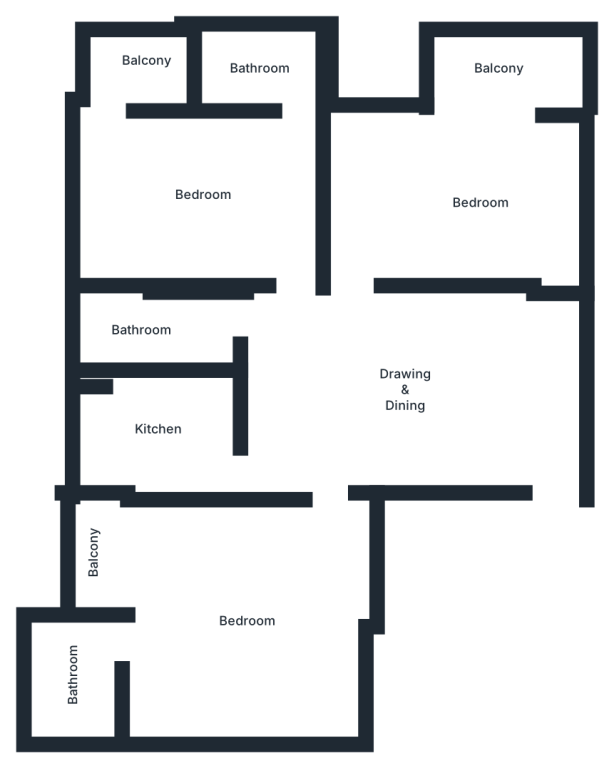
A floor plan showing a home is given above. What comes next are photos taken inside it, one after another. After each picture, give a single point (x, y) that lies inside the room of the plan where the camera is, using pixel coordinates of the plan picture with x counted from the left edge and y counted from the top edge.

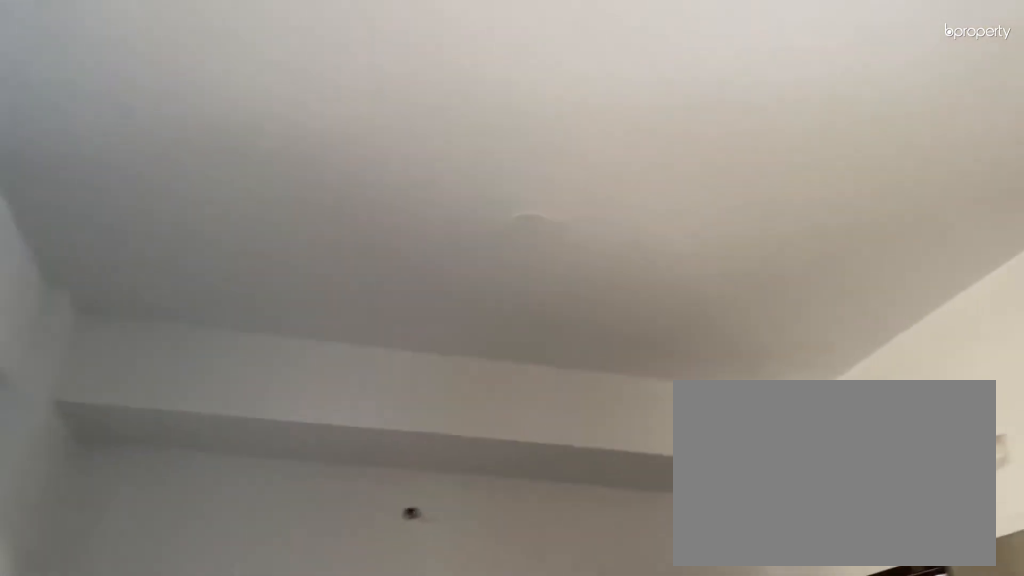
(407, 373)
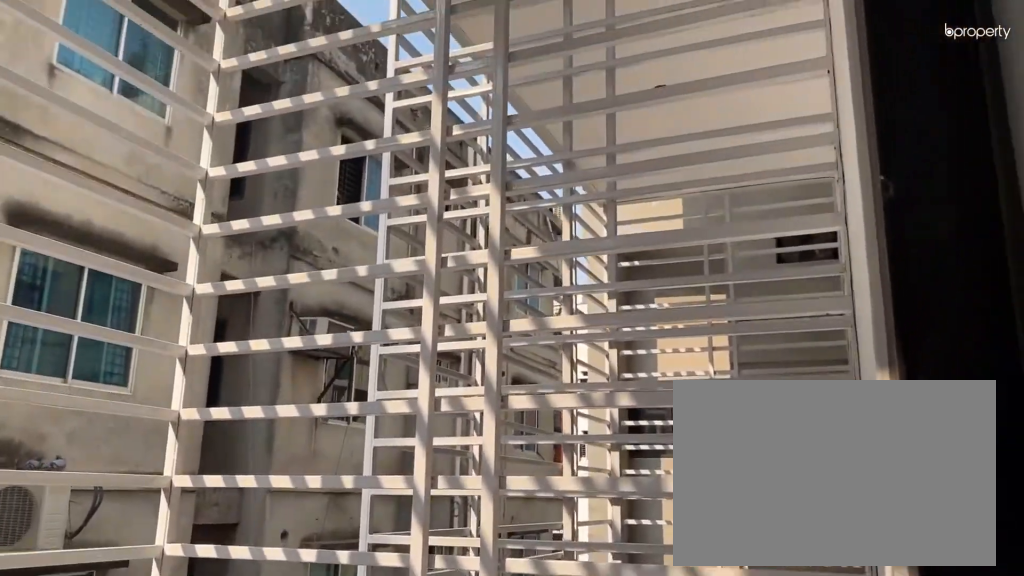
(501, 73)
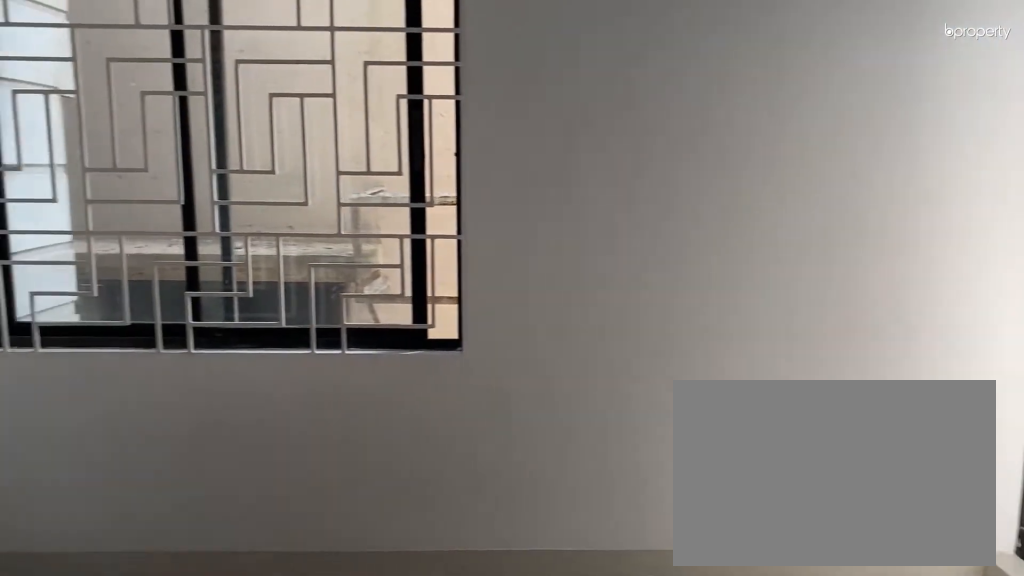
(210, 190)
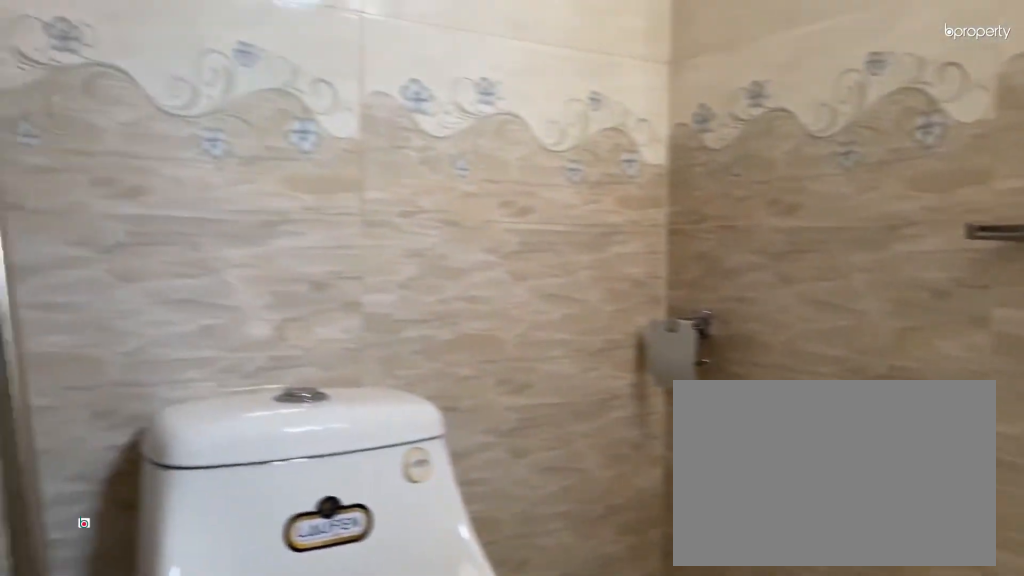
(259, 63)
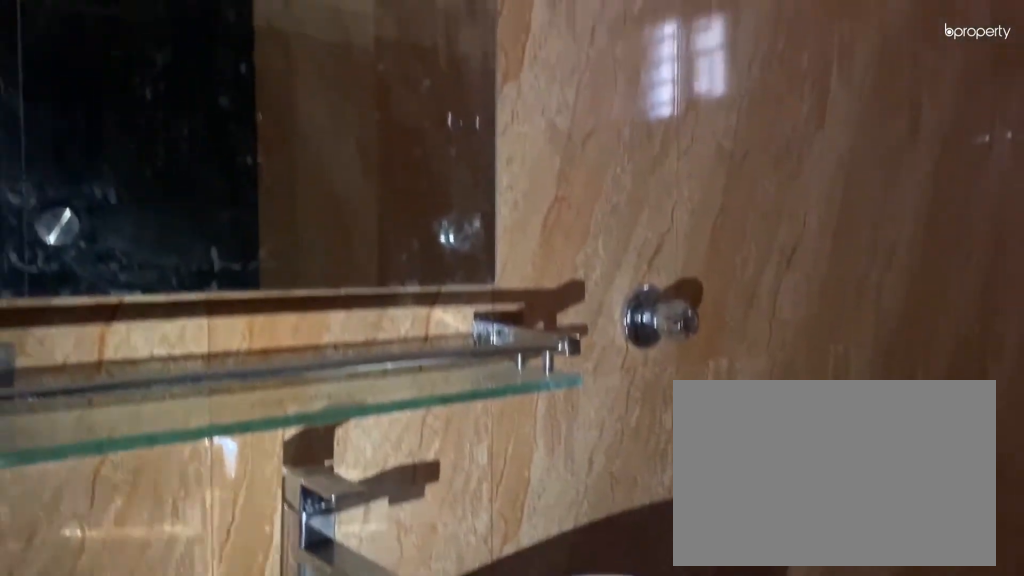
(157, 329)
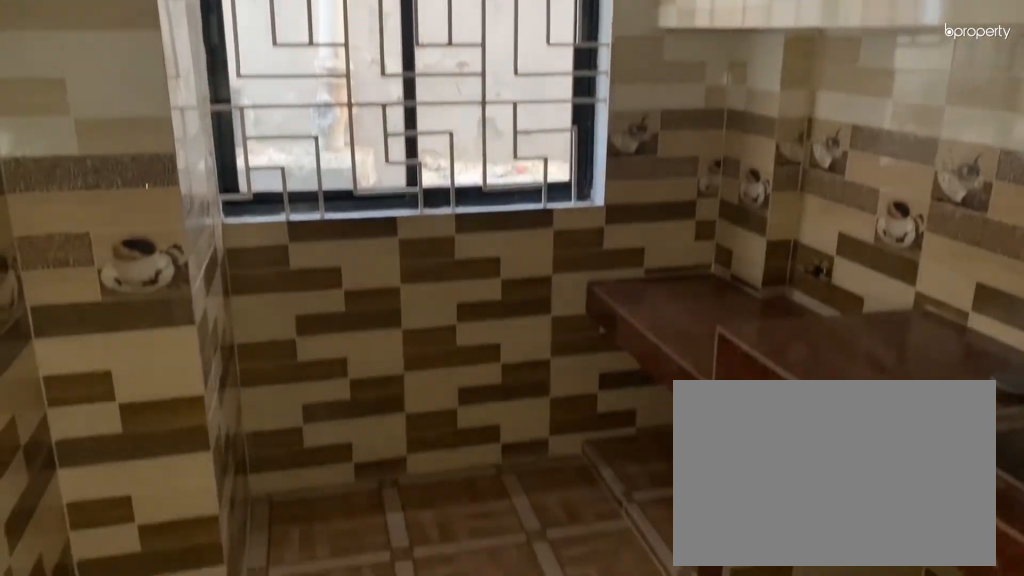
(157, 422)
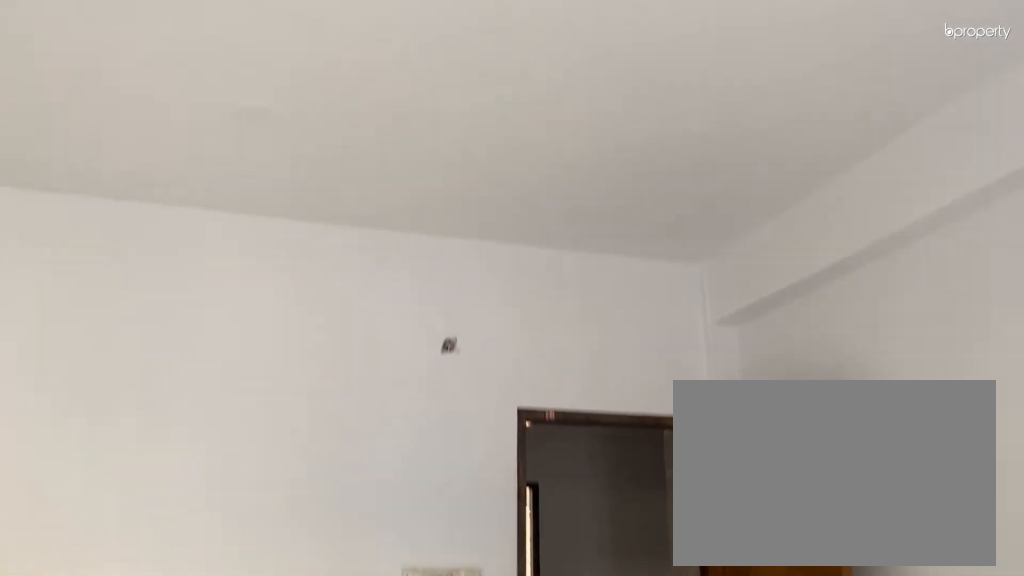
(249, 623)
